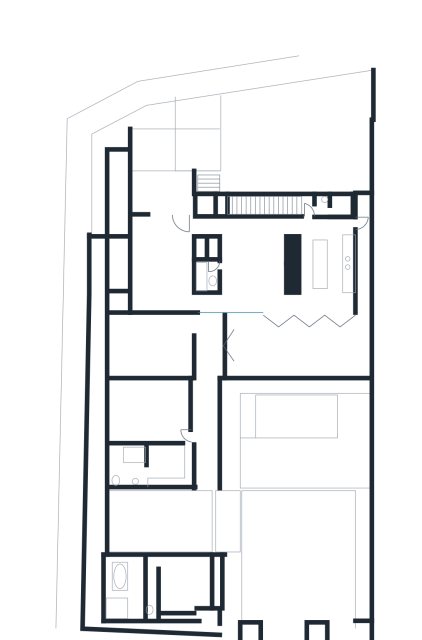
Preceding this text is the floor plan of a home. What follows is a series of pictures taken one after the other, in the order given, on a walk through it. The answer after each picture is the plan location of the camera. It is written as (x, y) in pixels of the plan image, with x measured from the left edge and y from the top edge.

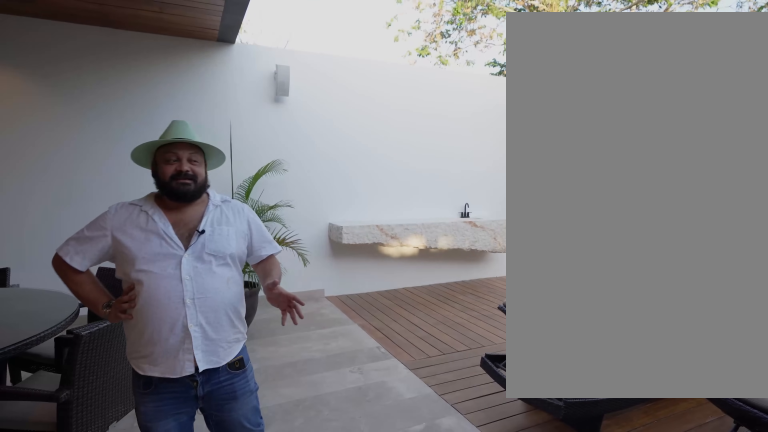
(292, 374)
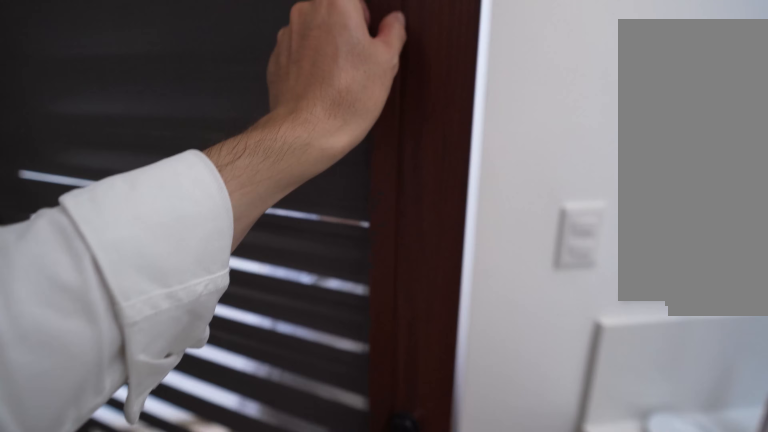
(338, 631)
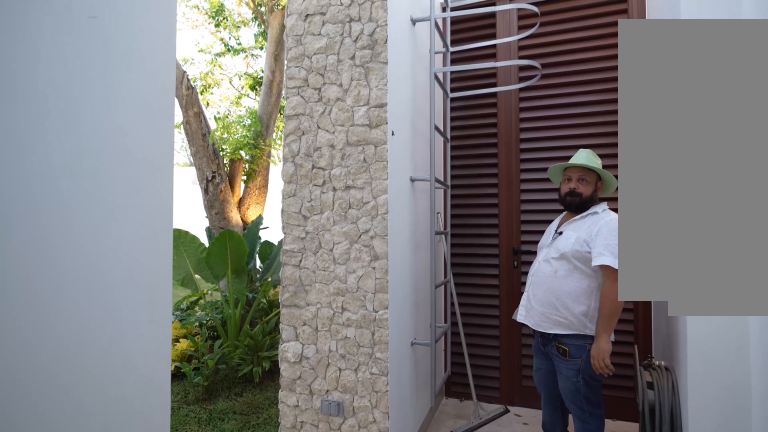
(225, 631)
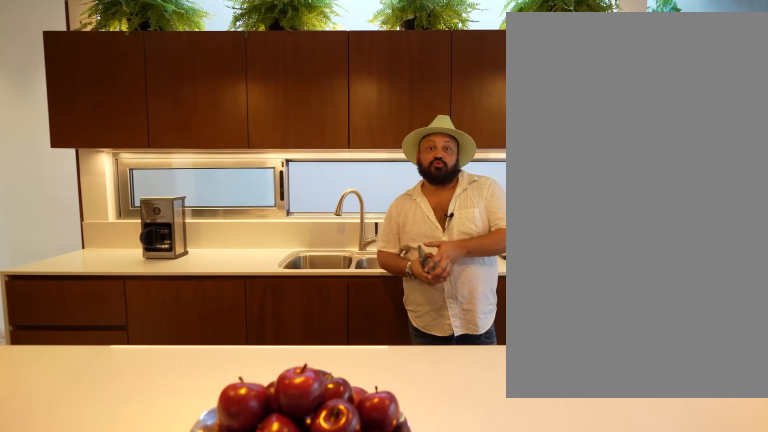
(305, 260)
